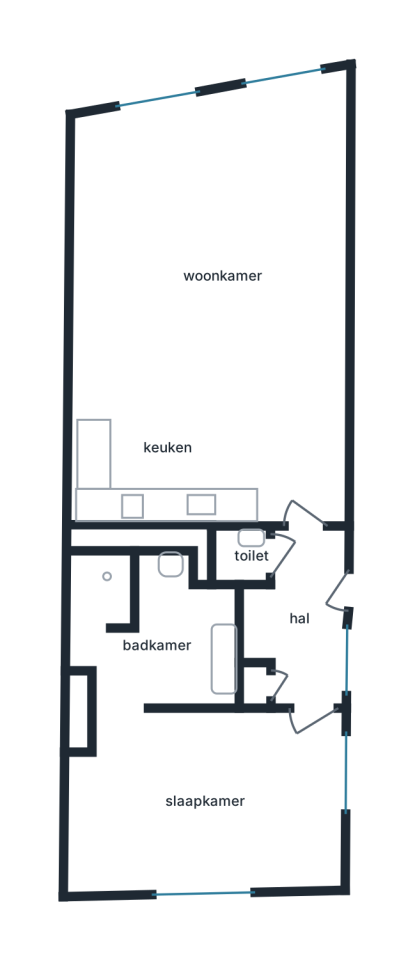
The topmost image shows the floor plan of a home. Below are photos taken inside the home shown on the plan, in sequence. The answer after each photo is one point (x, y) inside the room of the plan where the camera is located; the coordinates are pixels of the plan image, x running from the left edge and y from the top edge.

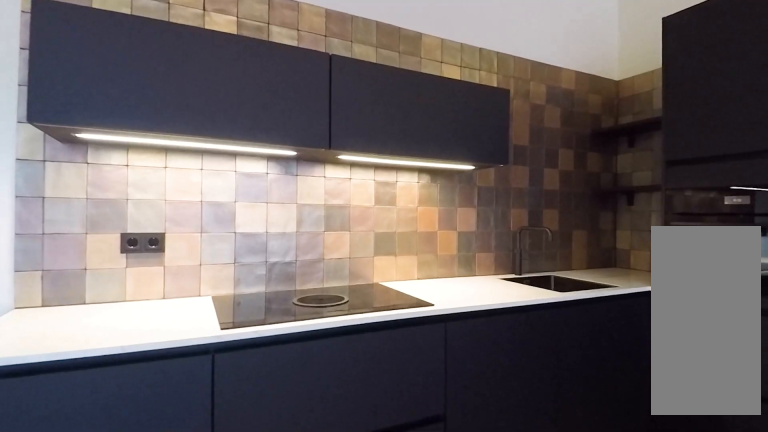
(208, 286)
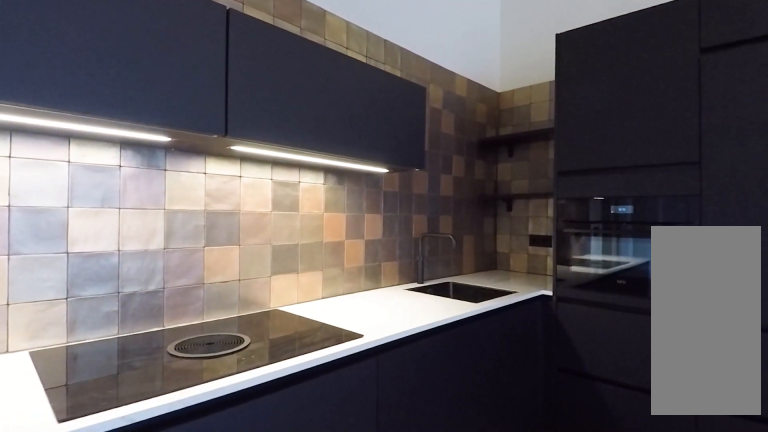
(208, 286)
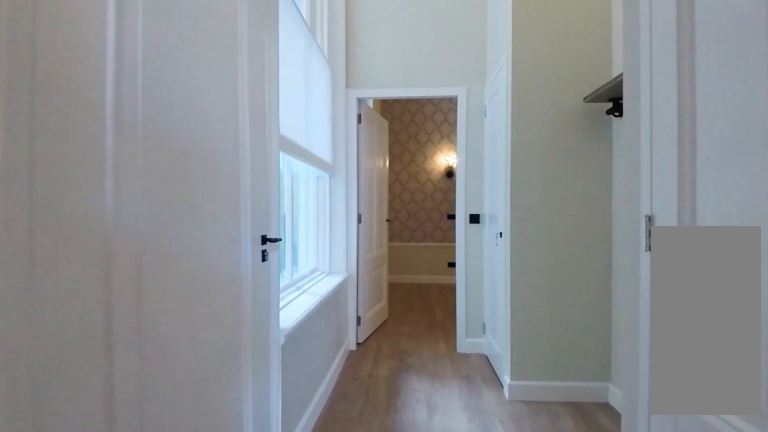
(301, 617)
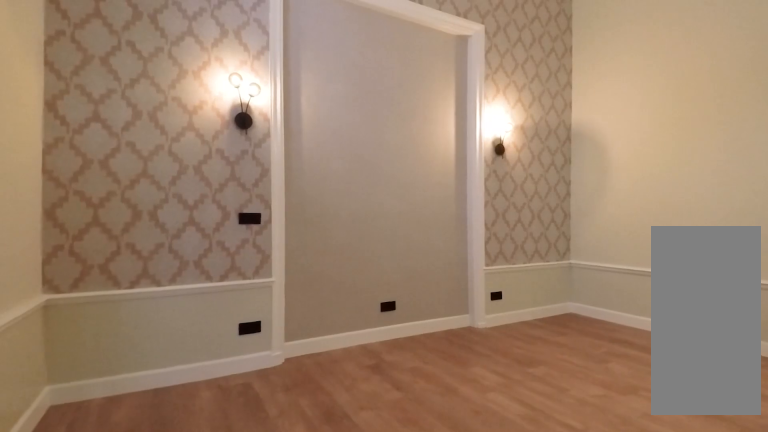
(208, 803)
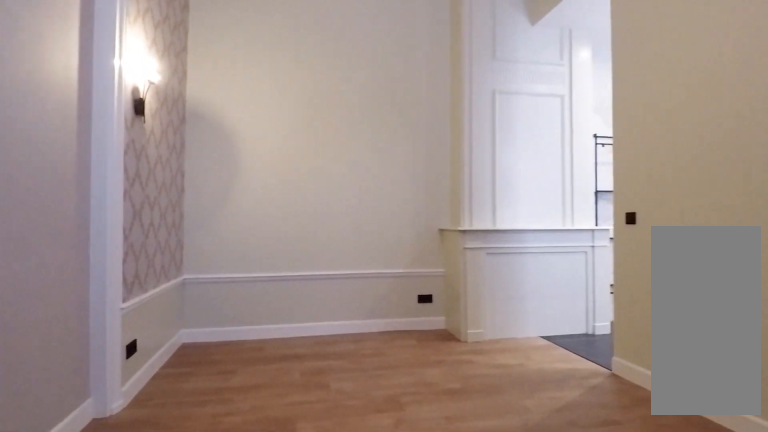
(208, 803)
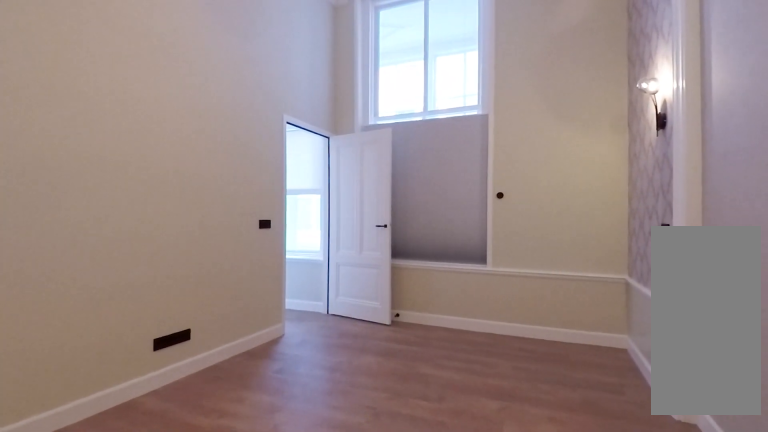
(208, 803)
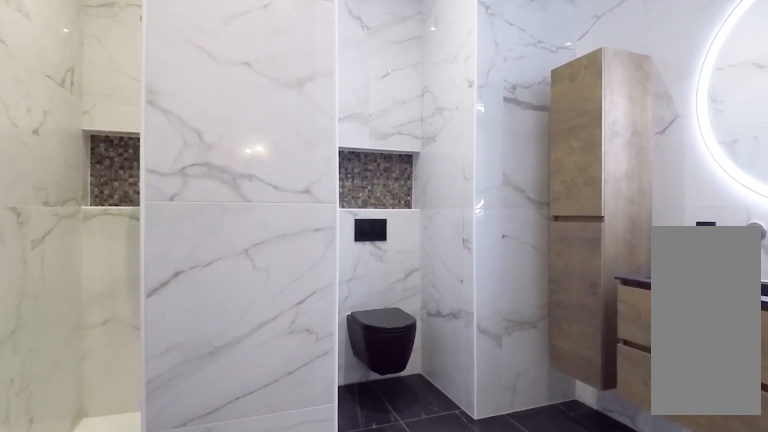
(153, 630)
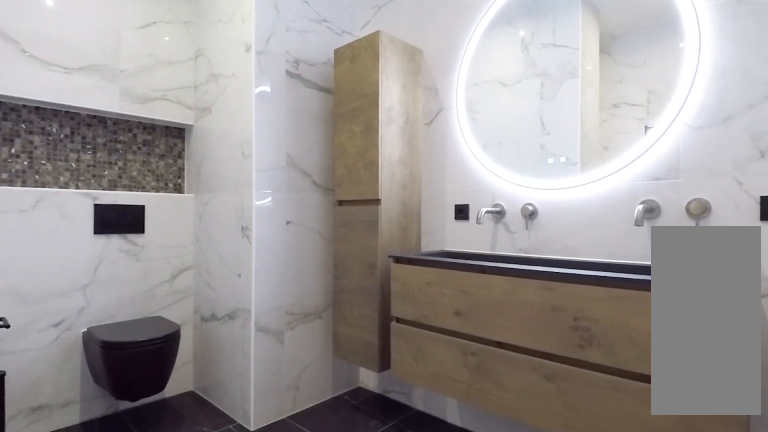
(153, 630)
